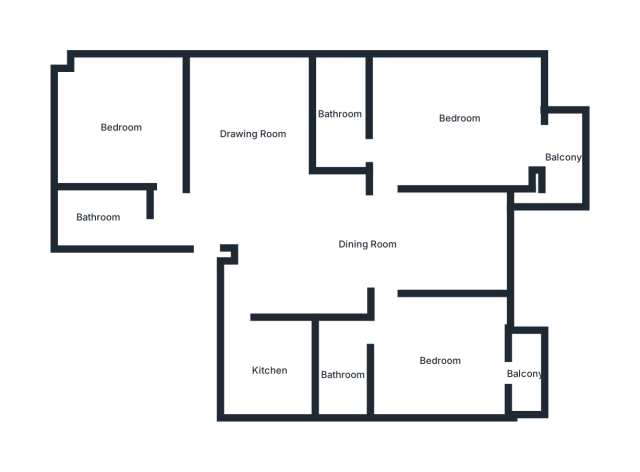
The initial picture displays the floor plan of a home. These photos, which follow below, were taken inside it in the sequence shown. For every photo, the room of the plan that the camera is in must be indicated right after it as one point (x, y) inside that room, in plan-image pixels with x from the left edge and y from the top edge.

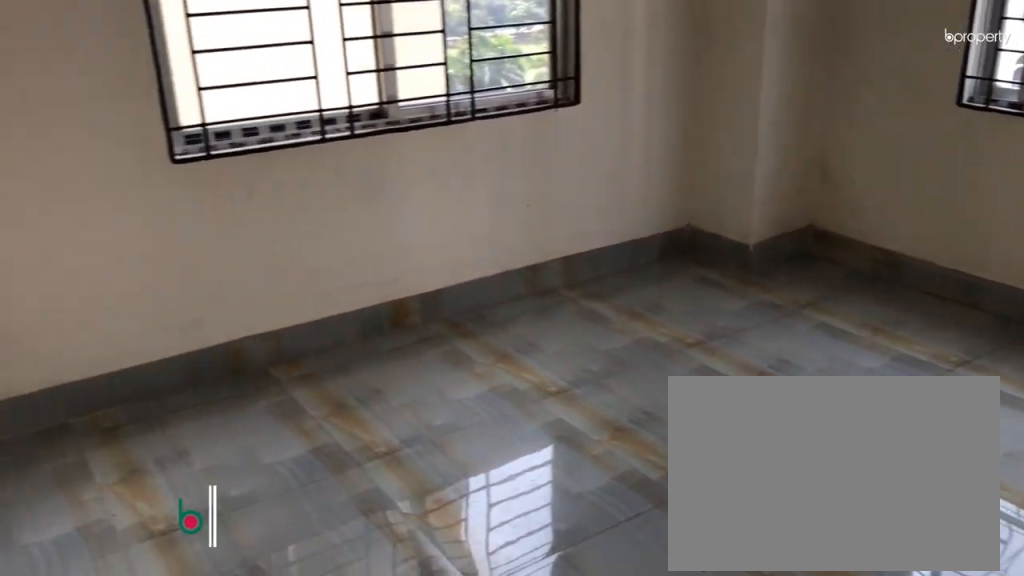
(123, 127)
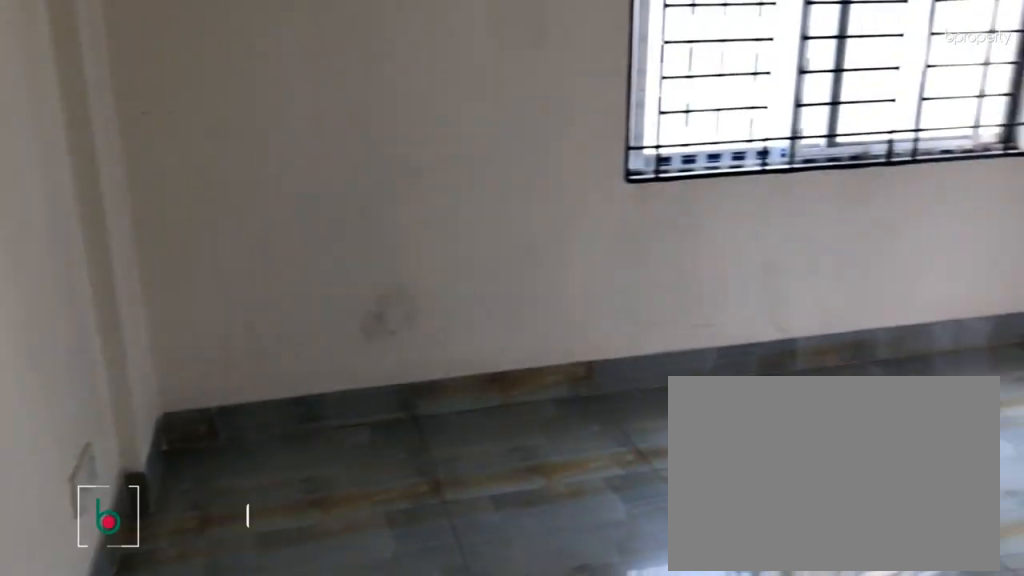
(460, 119)
